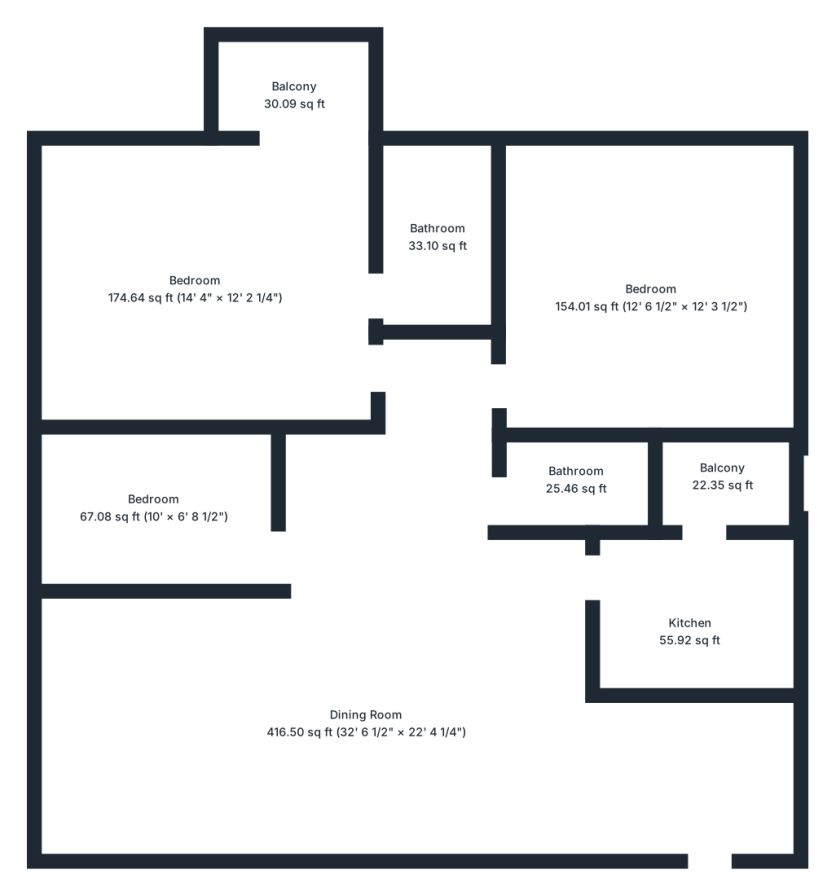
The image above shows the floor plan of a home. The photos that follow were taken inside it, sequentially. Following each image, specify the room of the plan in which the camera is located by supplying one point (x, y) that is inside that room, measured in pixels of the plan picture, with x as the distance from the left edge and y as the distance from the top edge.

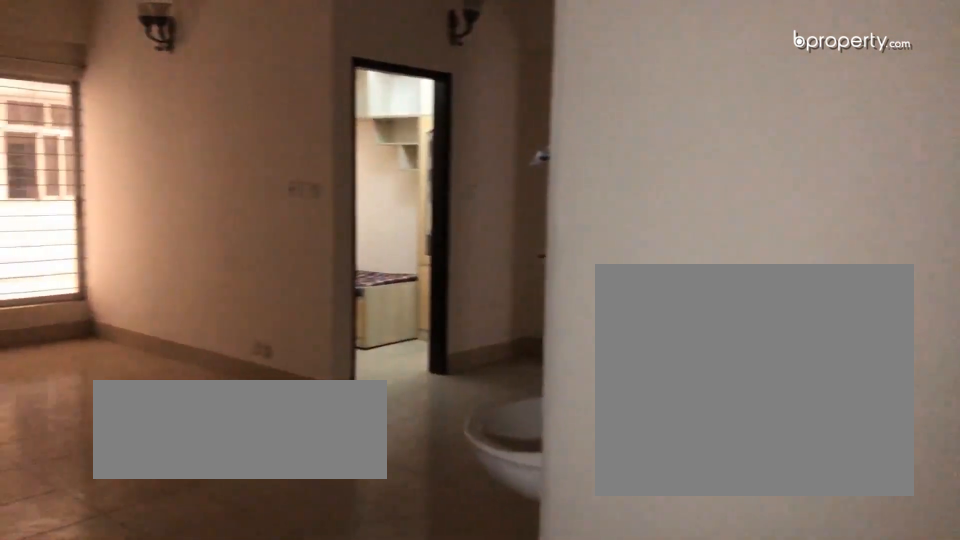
(366, 742)
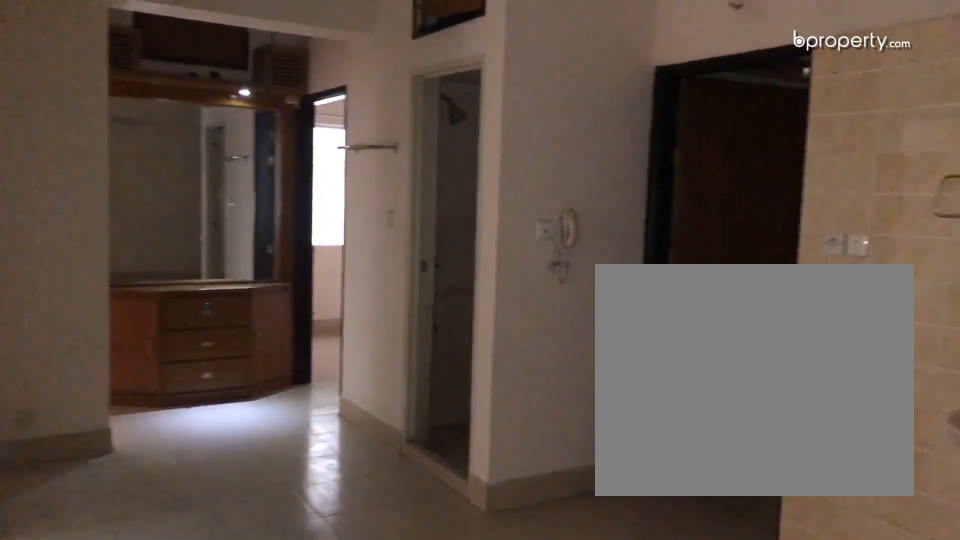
(366, 742)
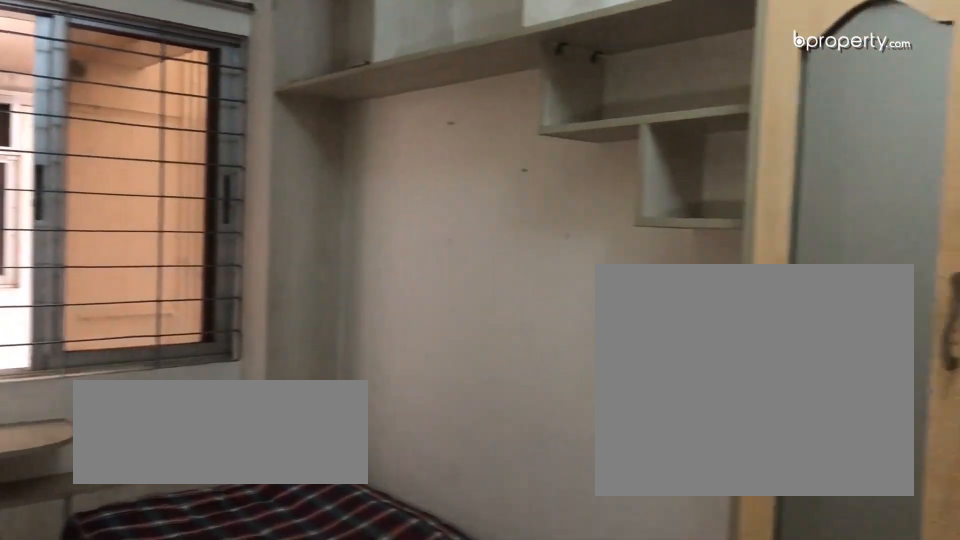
(153, 495)
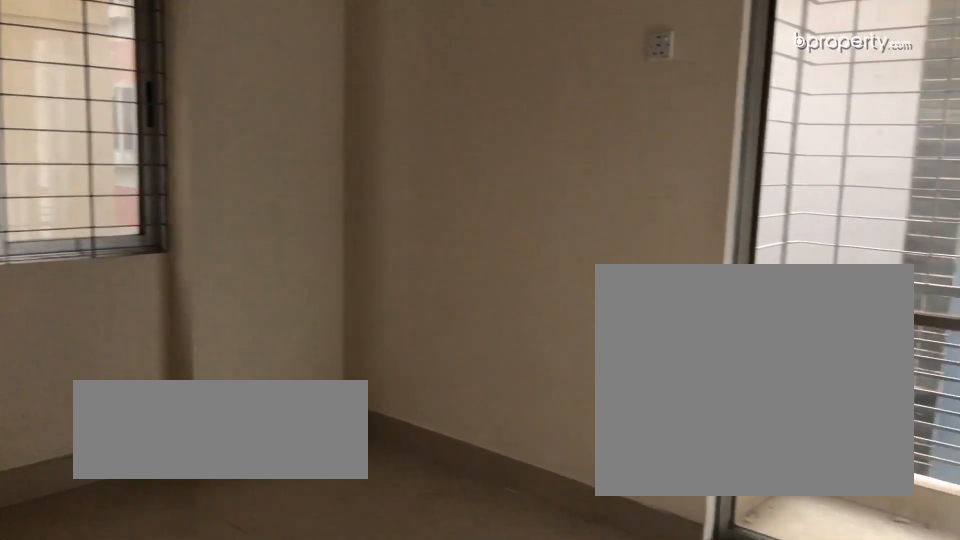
(198, 298)
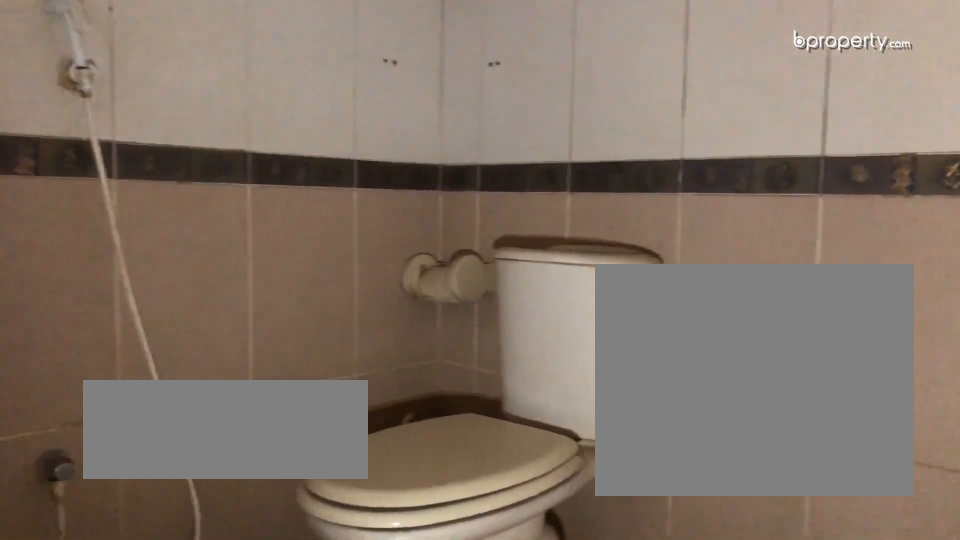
(441, 248)
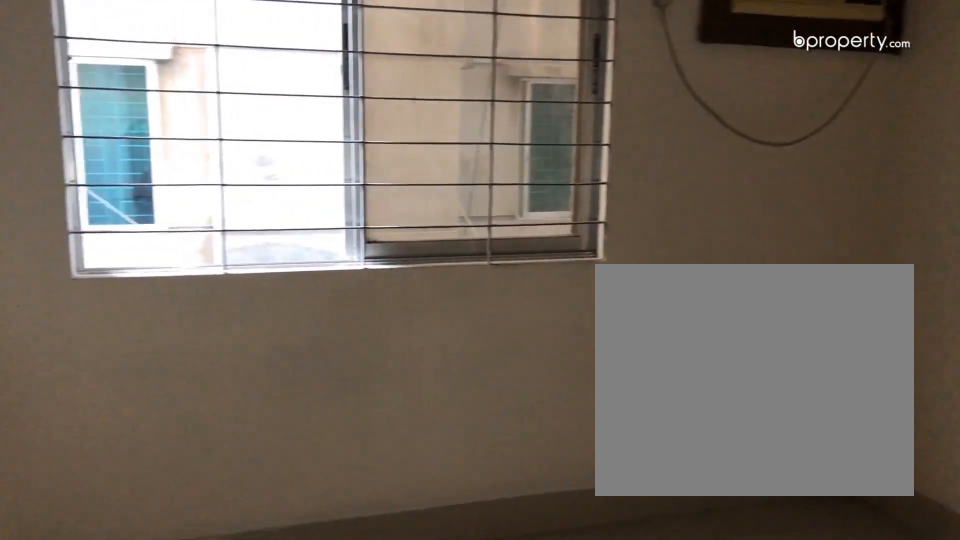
(652, 305)
